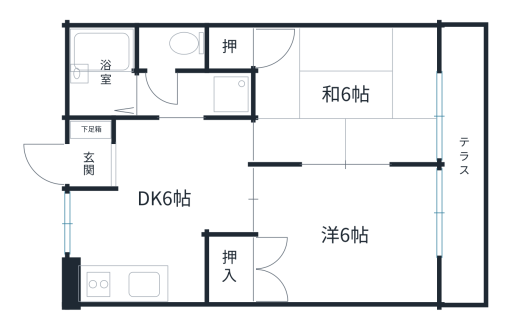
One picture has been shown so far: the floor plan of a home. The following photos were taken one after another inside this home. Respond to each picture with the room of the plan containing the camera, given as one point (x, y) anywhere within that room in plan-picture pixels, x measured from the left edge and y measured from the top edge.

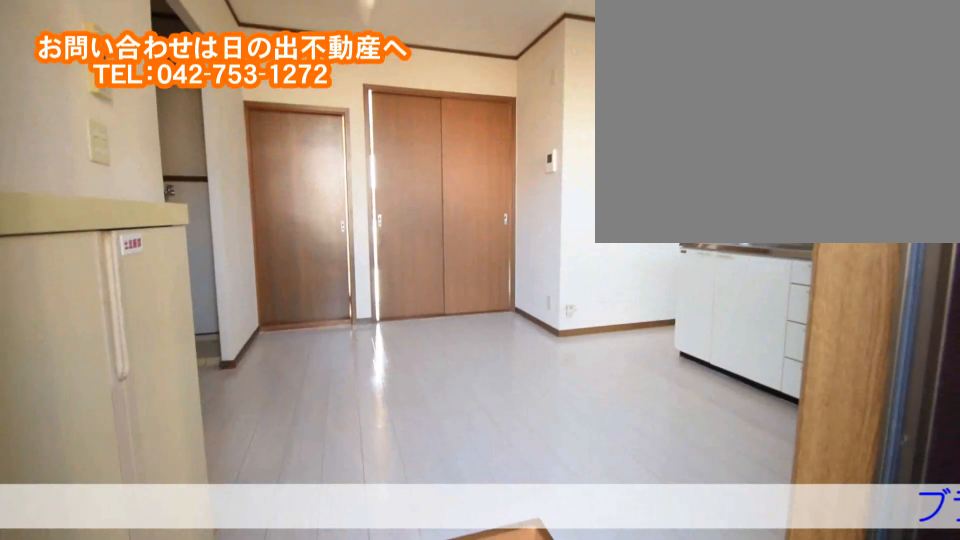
(112, 163)
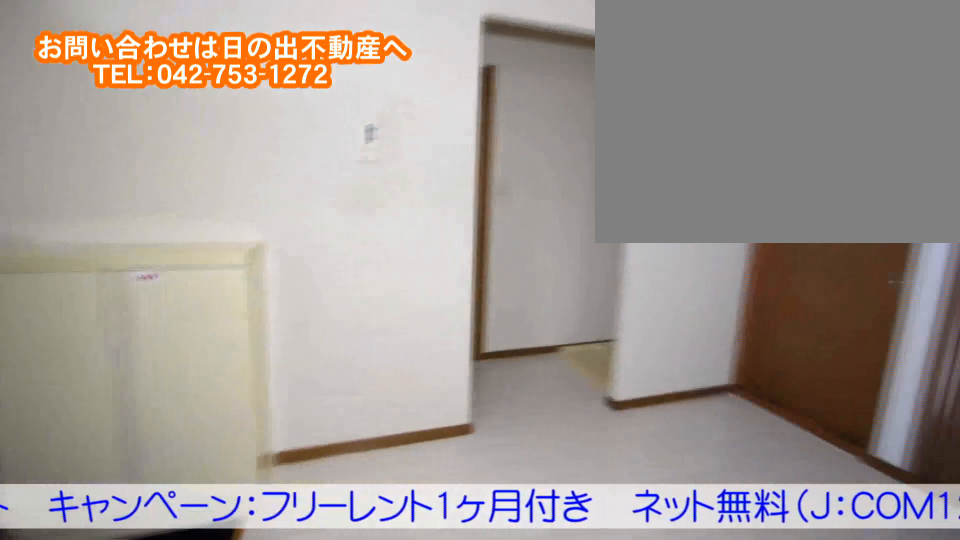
(167, 220)
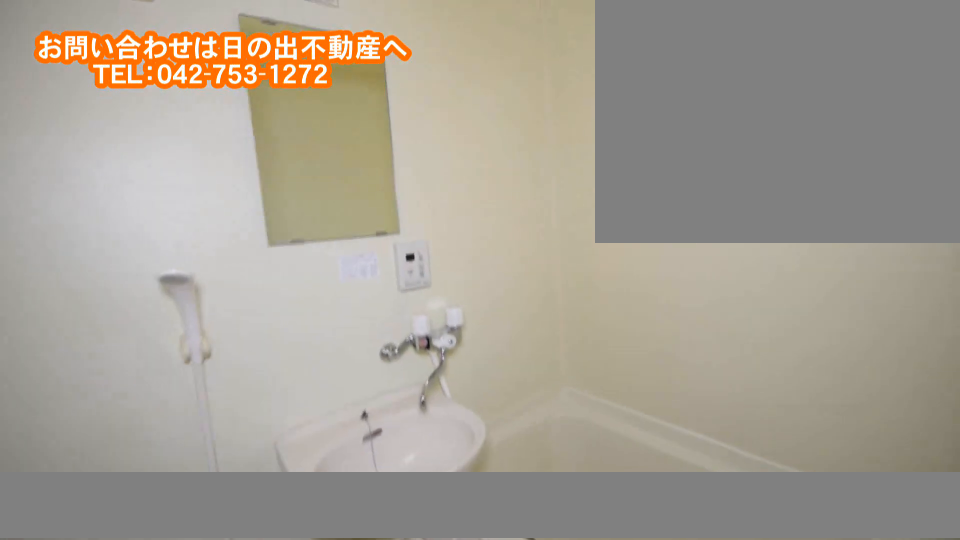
(104, 84)
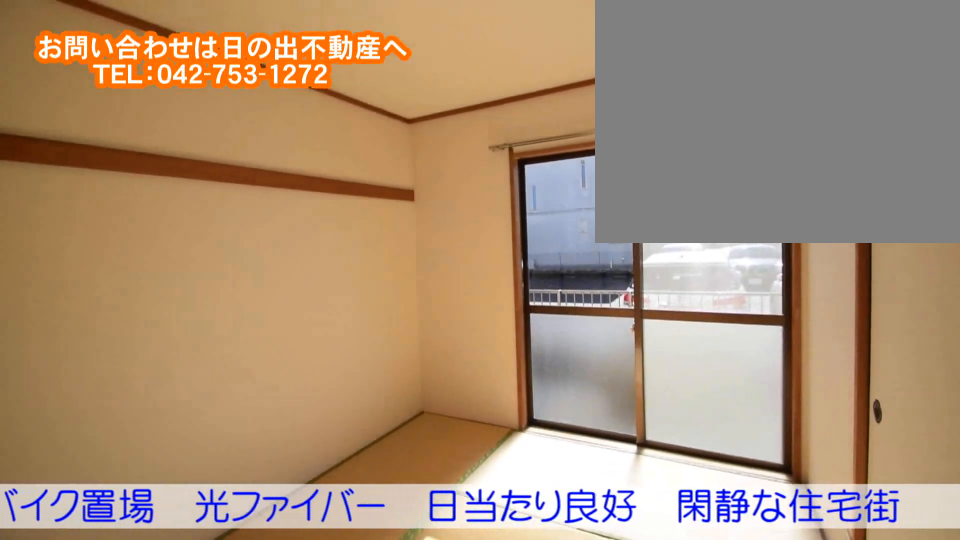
(390, 94)
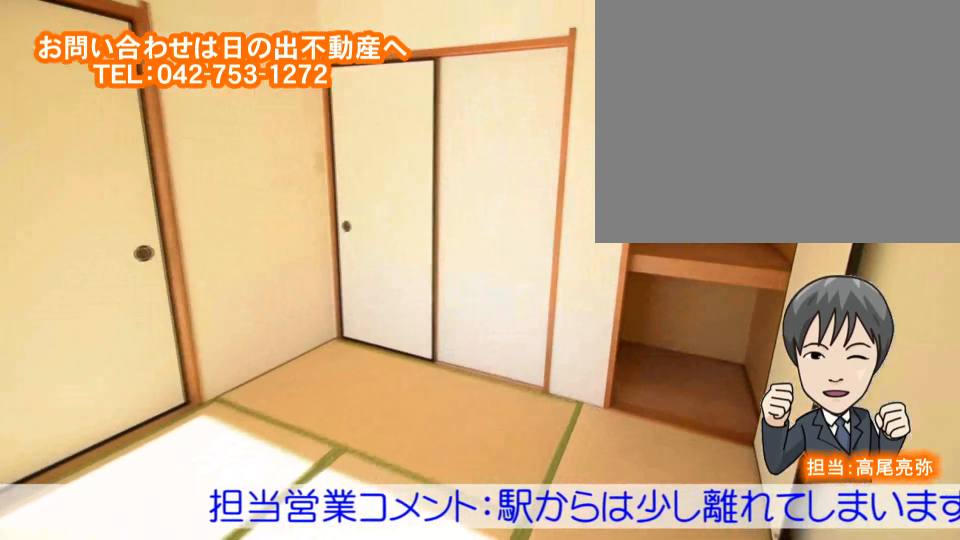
(390, 93)
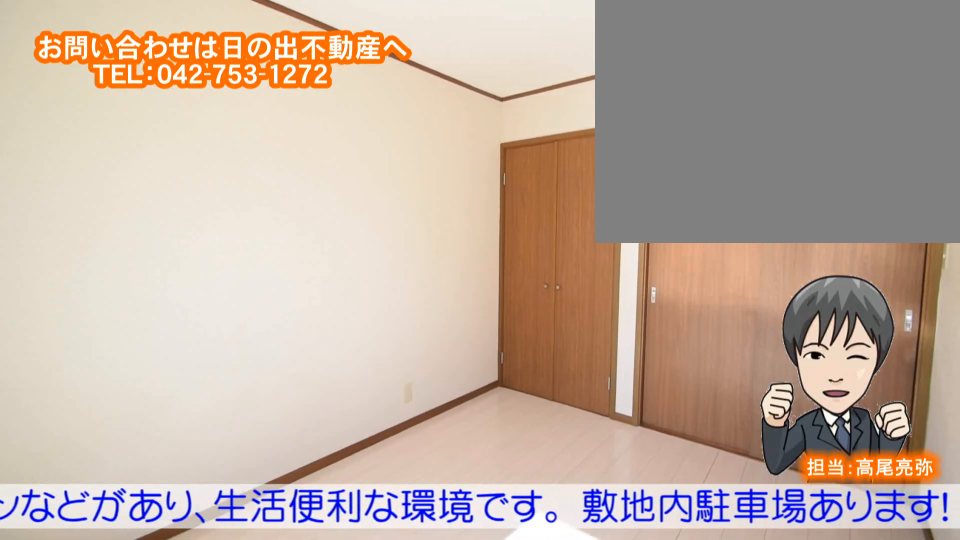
(394, 229)
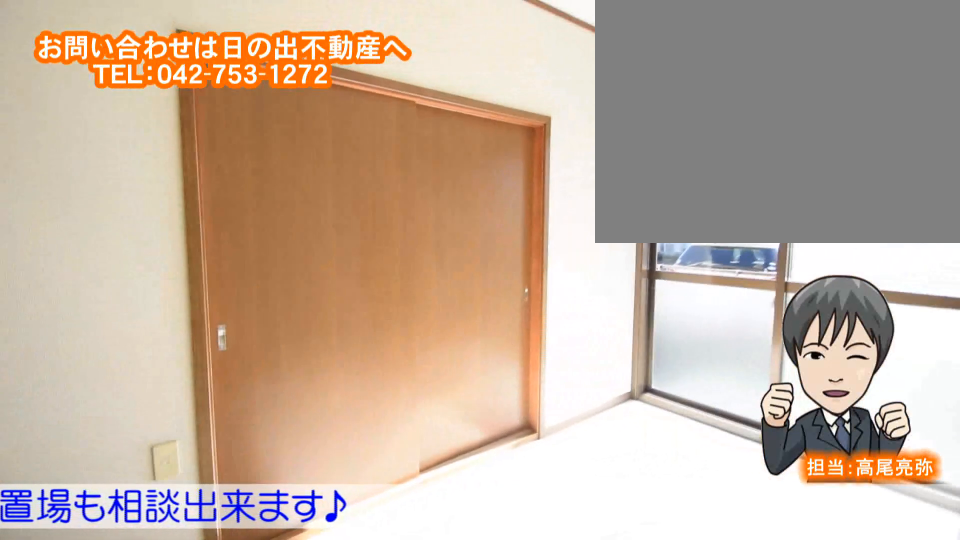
(394, 229)
